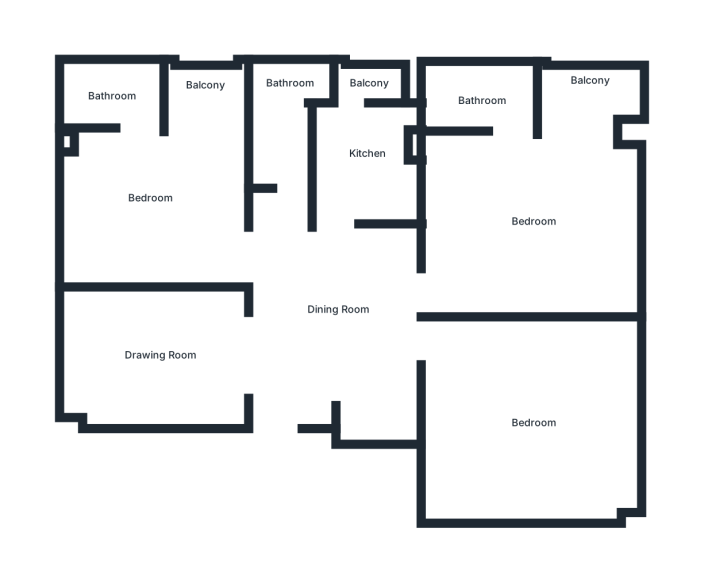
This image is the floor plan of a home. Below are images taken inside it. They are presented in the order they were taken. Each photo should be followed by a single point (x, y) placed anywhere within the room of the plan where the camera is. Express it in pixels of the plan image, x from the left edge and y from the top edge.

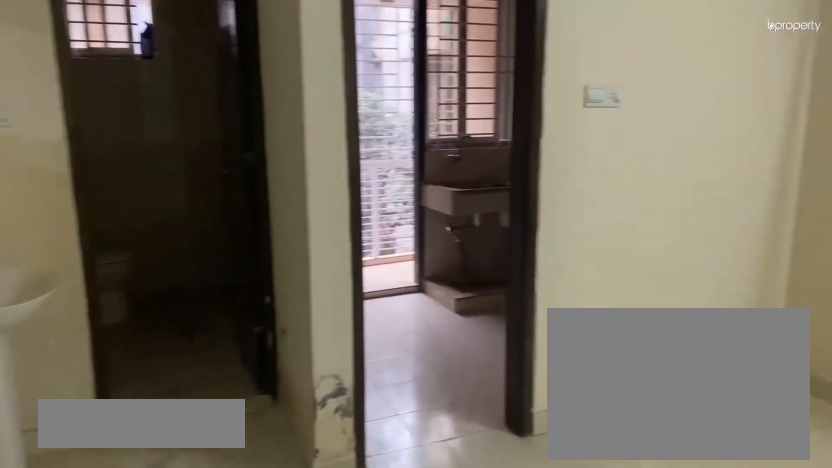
(326, 317)
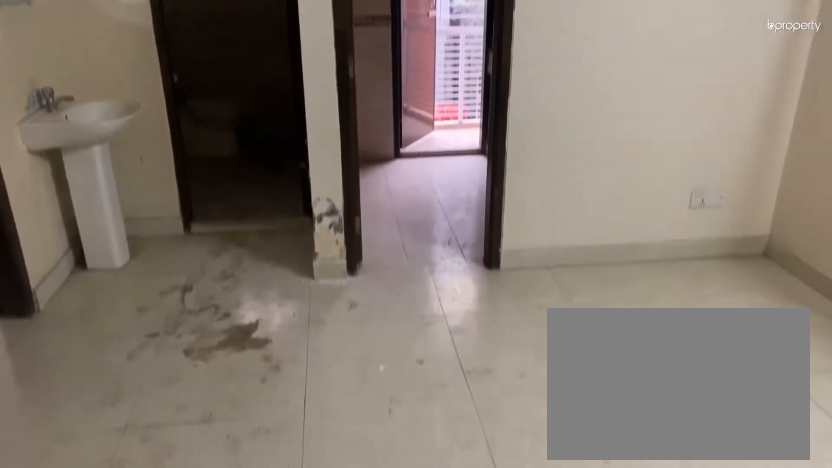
(326, 317)
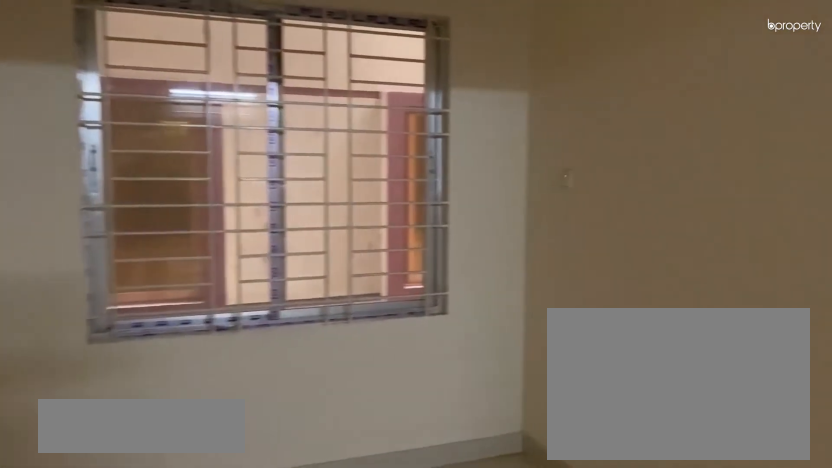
(160, 347)
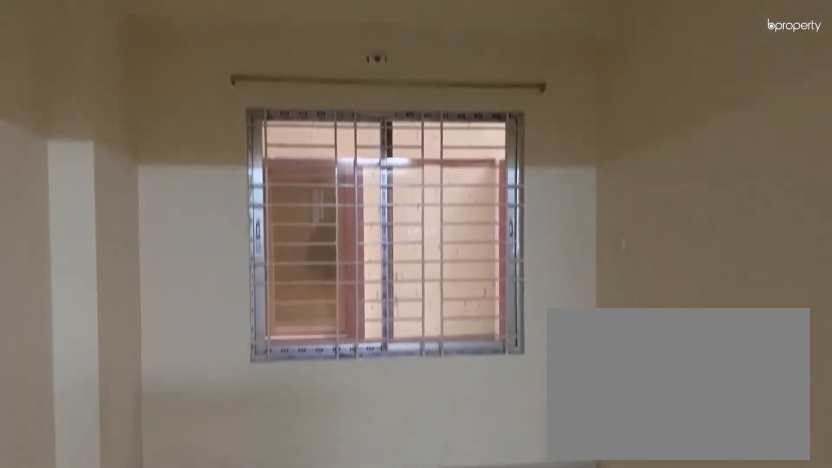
(160, 347)
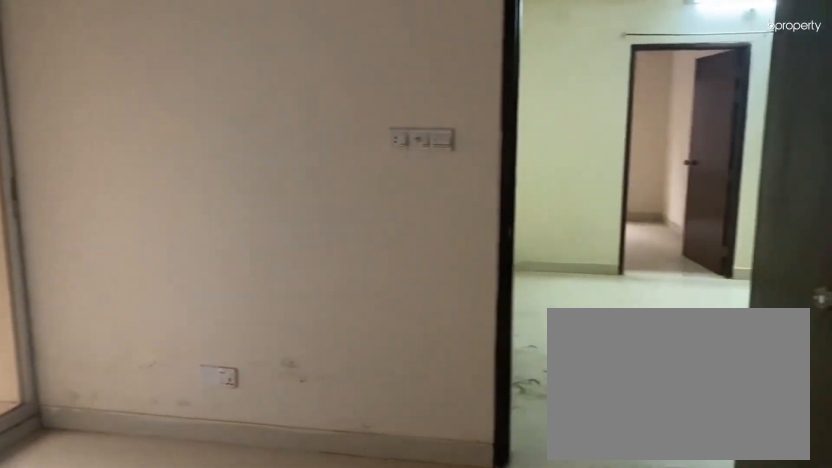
(148, 186)
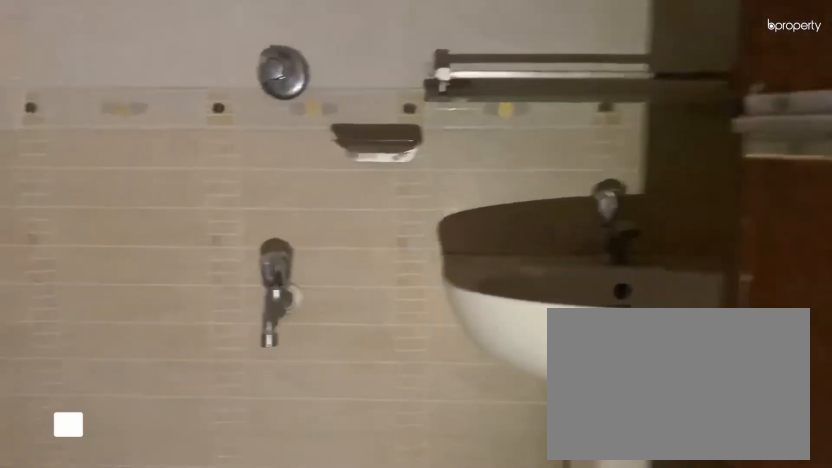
(107, 96)
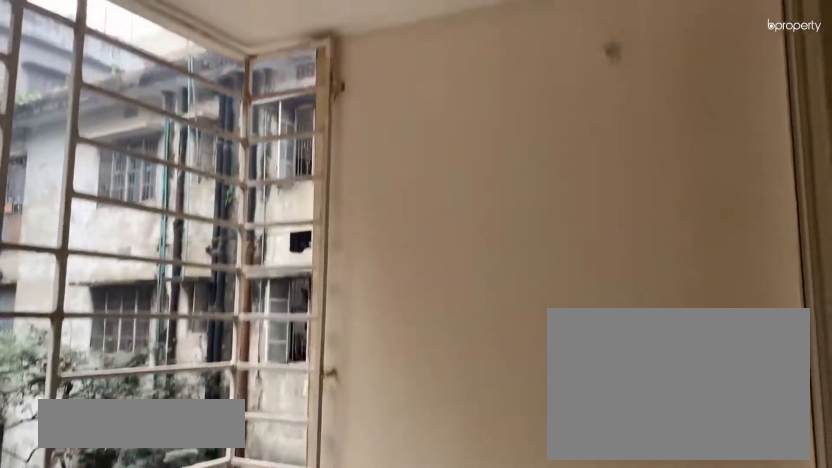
(206, 92)
